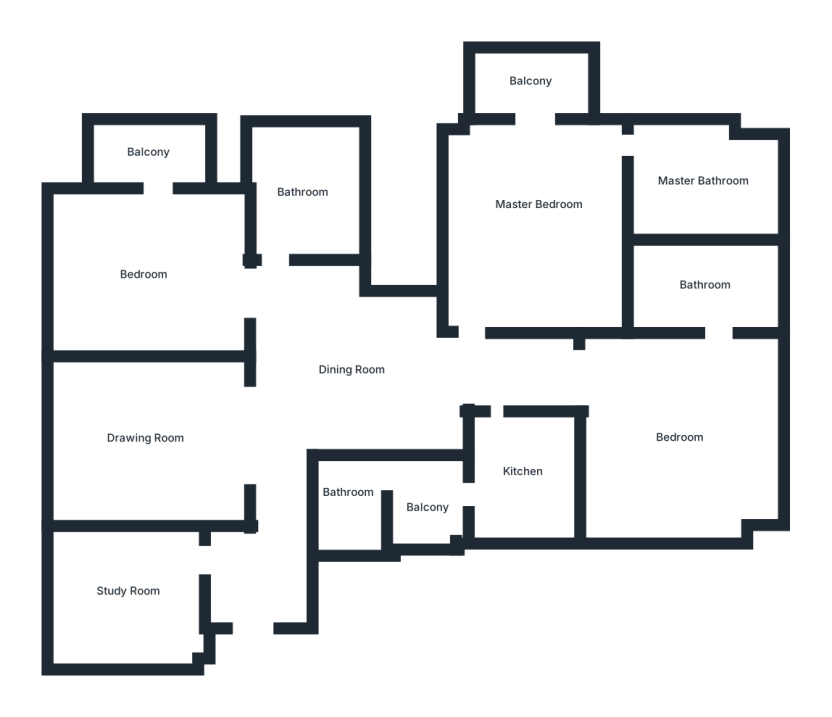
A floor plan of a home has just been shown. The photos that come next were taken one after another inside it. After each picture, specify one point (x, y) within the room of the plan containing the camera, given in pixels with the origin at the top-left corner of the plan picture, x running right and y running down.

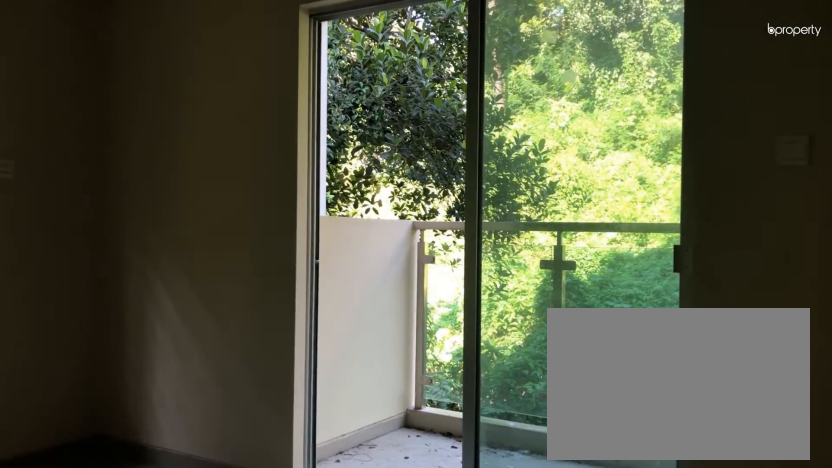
(143, 275)
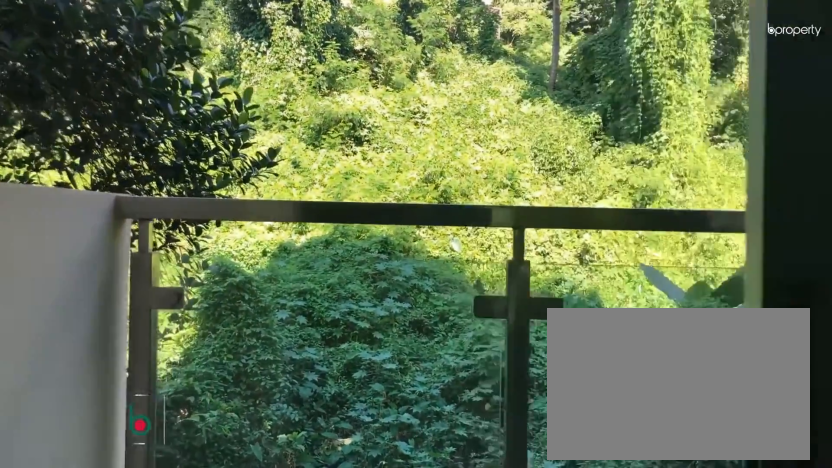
(148, 152)
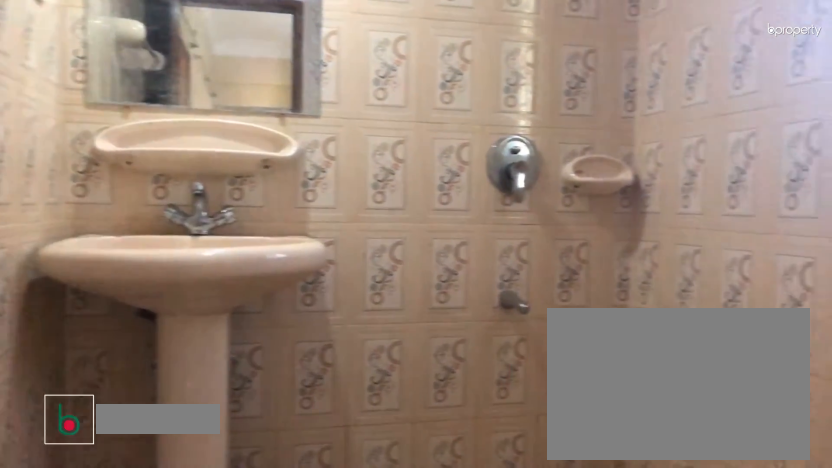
(303, 190)
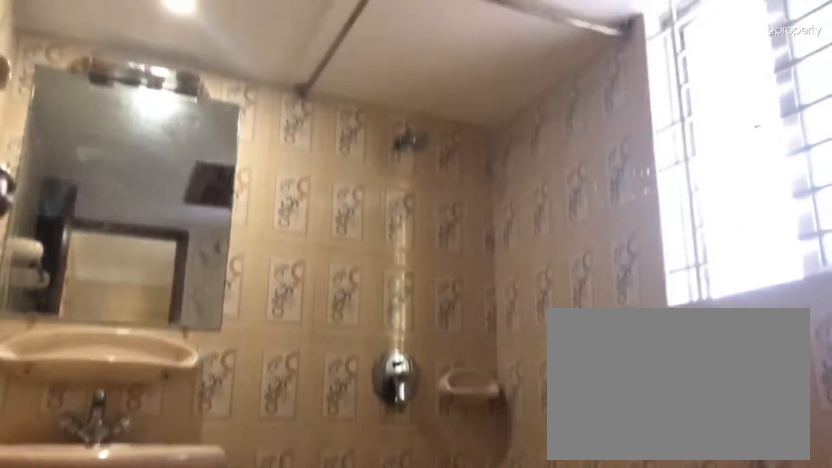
(303, 191)
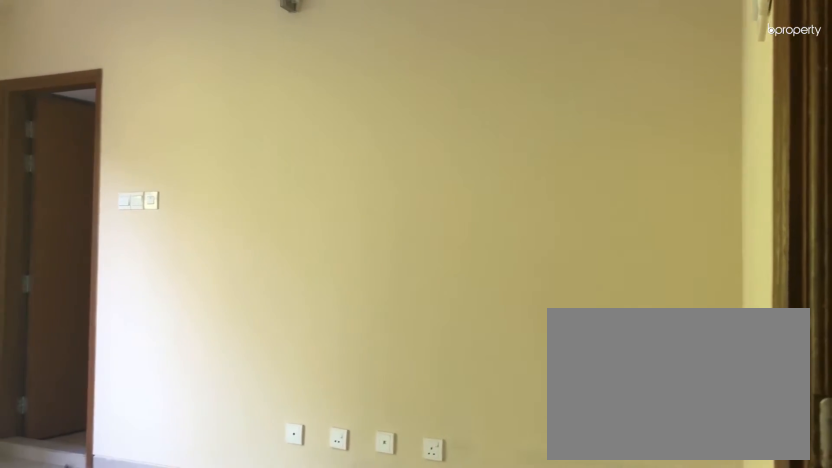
(542, 205)
